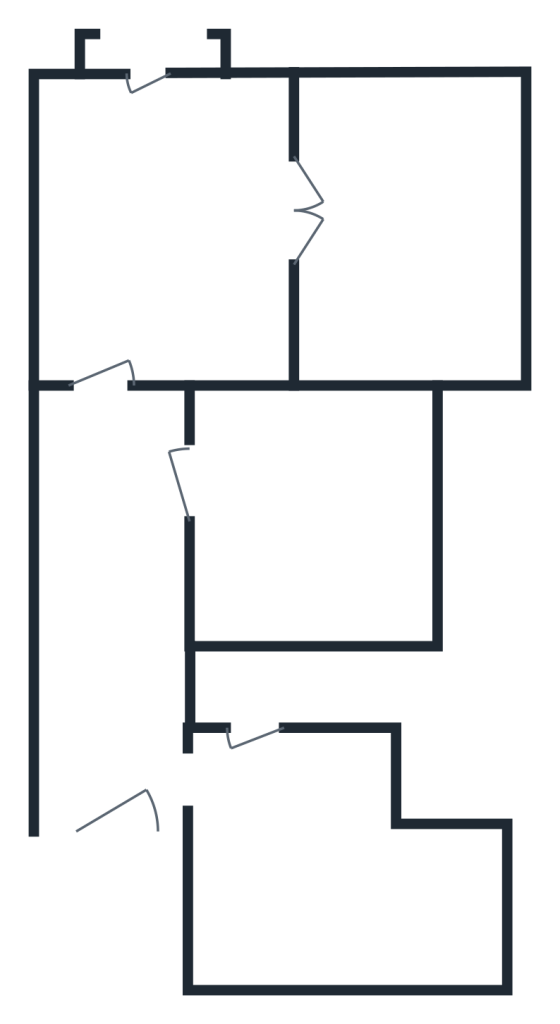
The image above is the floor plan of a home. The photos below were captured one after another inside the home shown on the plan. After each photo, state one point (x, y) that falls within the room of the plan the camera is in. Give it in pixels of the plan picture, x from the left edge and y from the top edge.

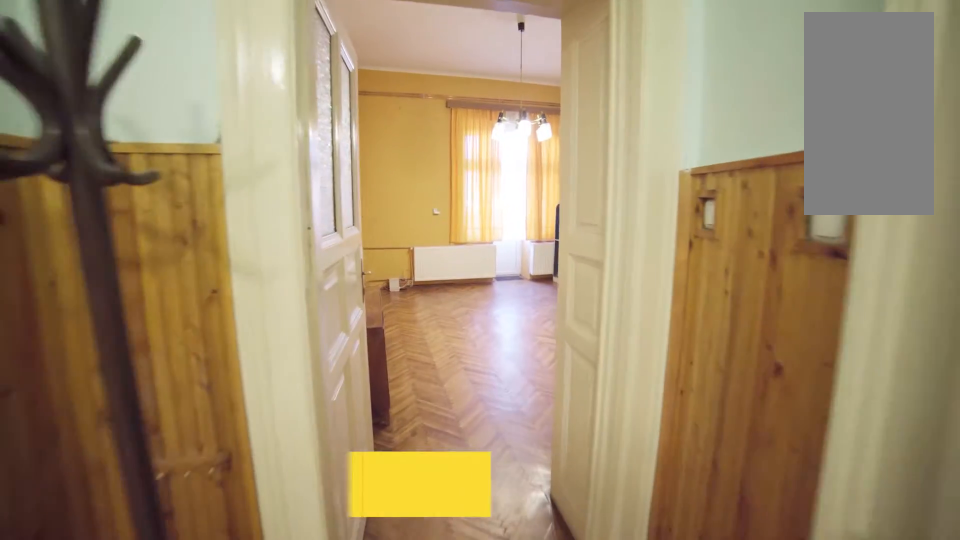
(119, 437)
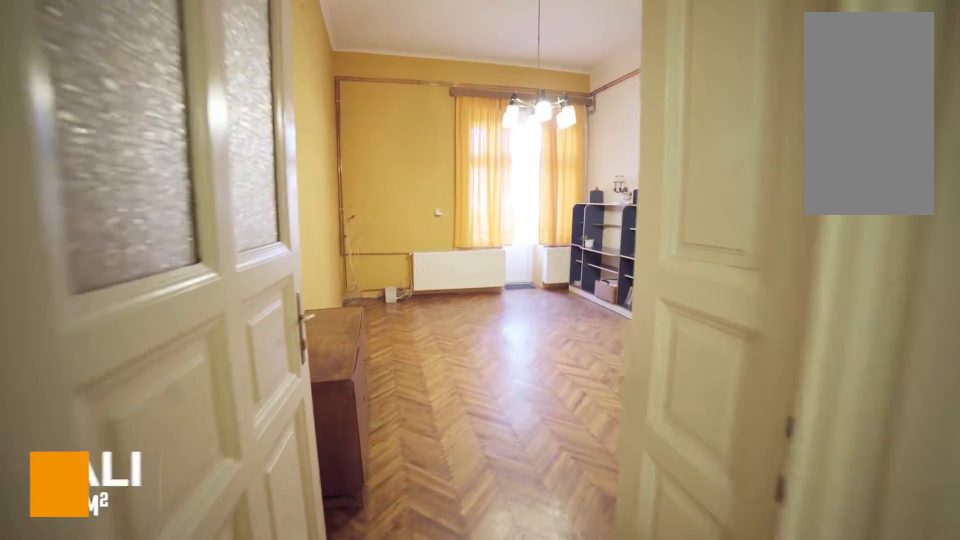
(119, 437)
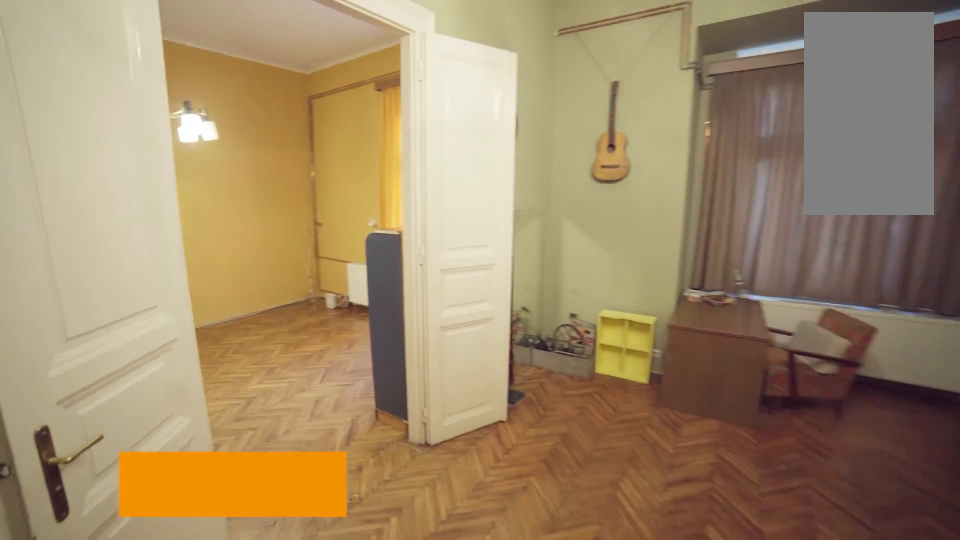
(423, 331)
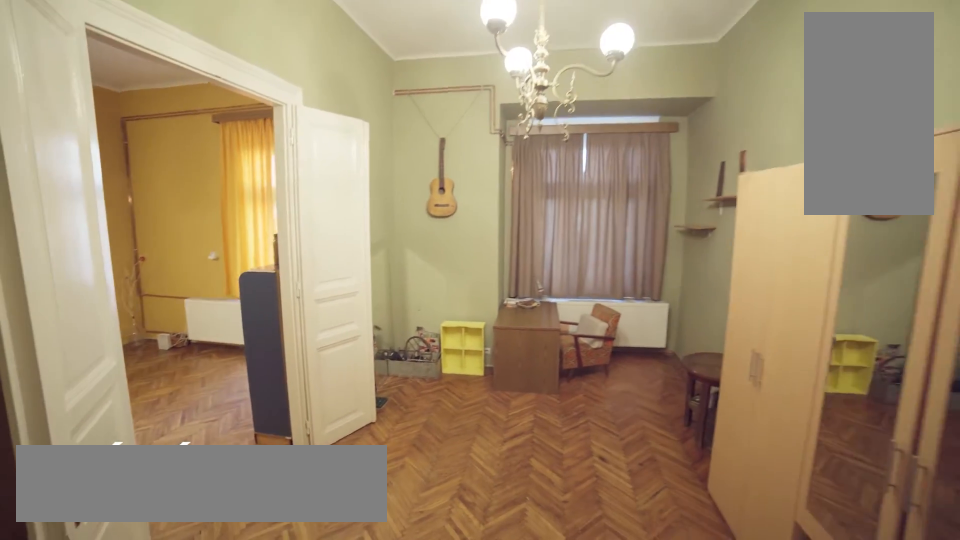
(423, 331)
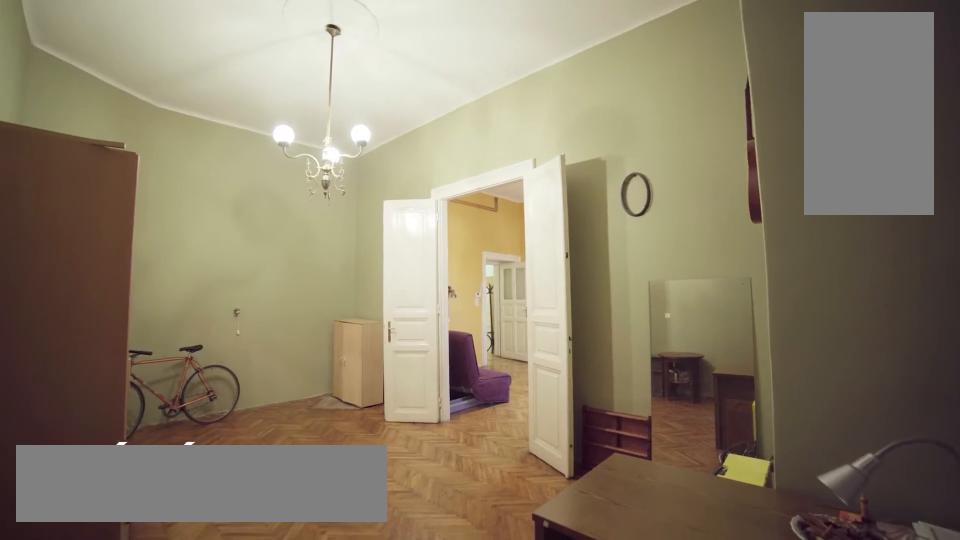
(468, 143)
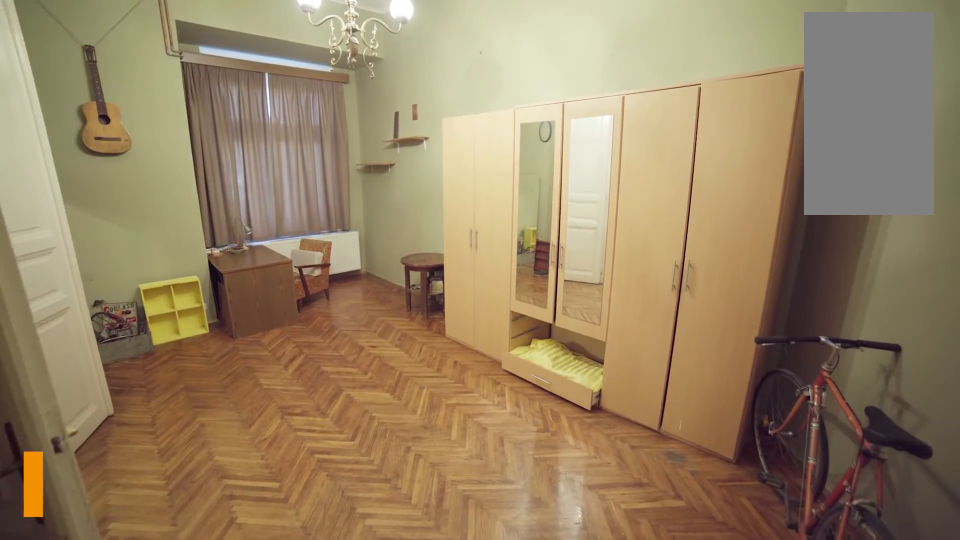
(367, 335)
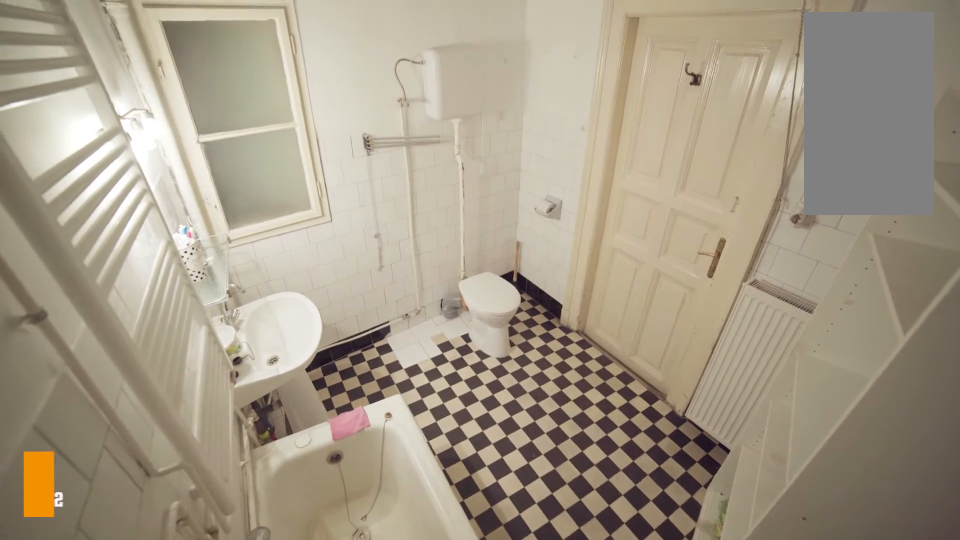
(372, 445)
